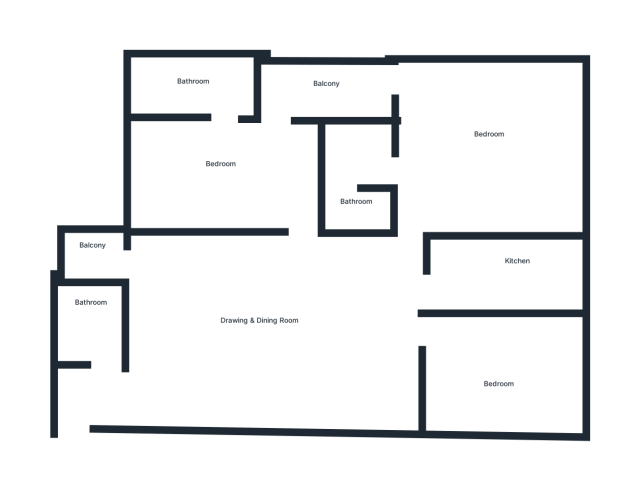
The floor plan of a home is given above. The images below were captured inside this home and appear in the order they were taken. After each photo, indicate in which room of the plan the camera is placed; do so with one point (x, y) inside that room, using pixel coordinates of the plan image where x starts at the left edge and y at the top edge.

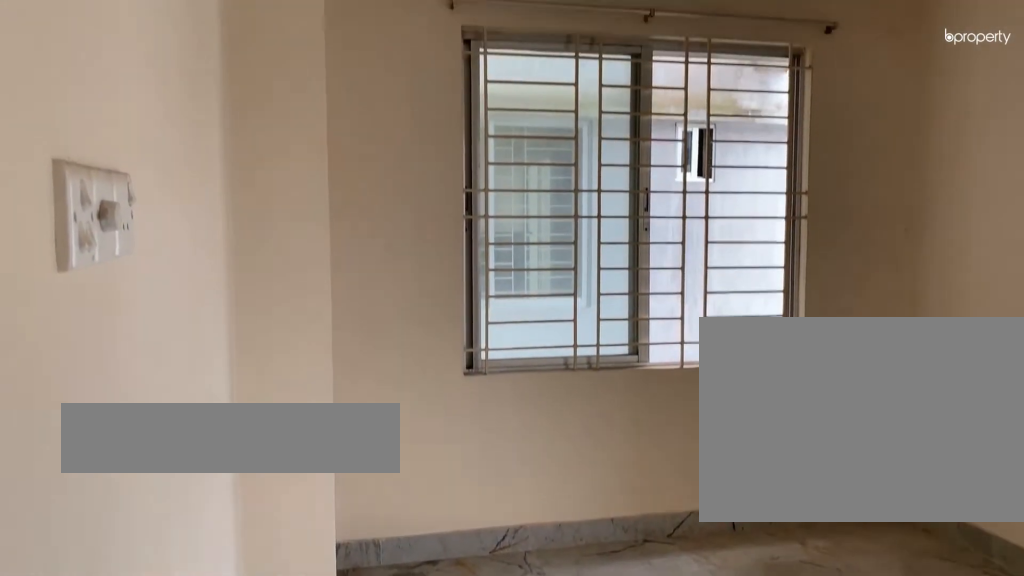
(220, 168)
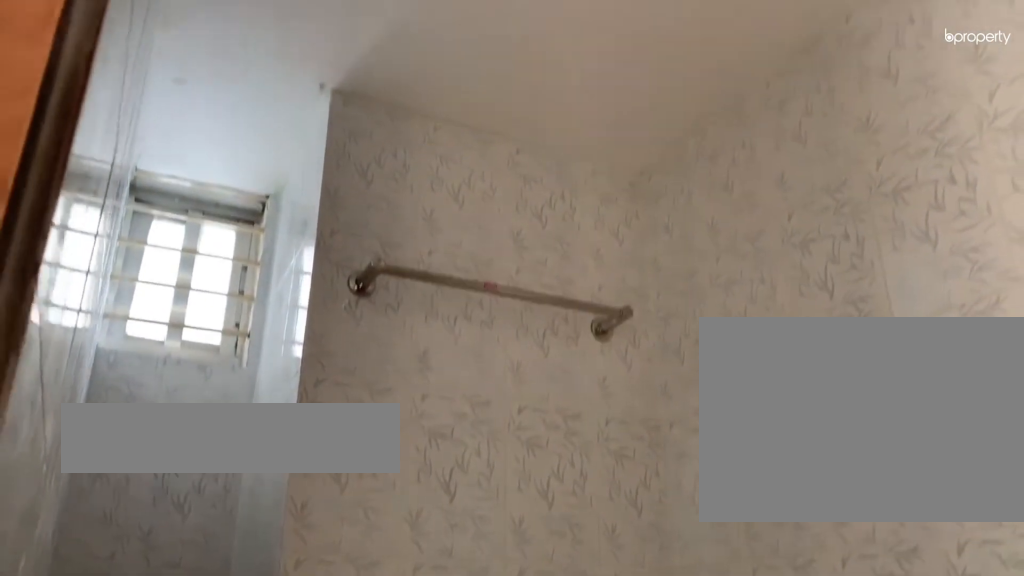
(202, 82)
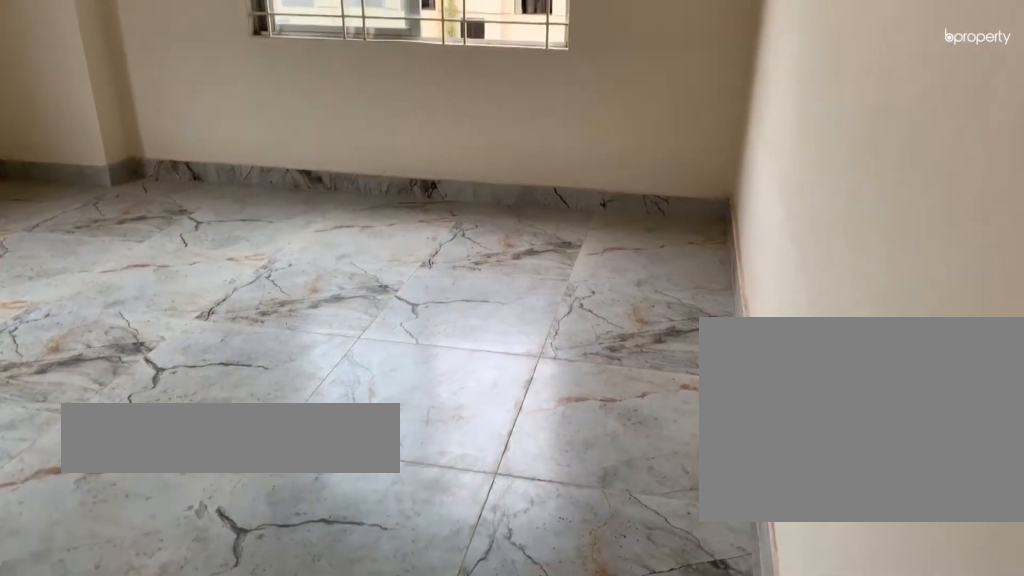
(468, 155)
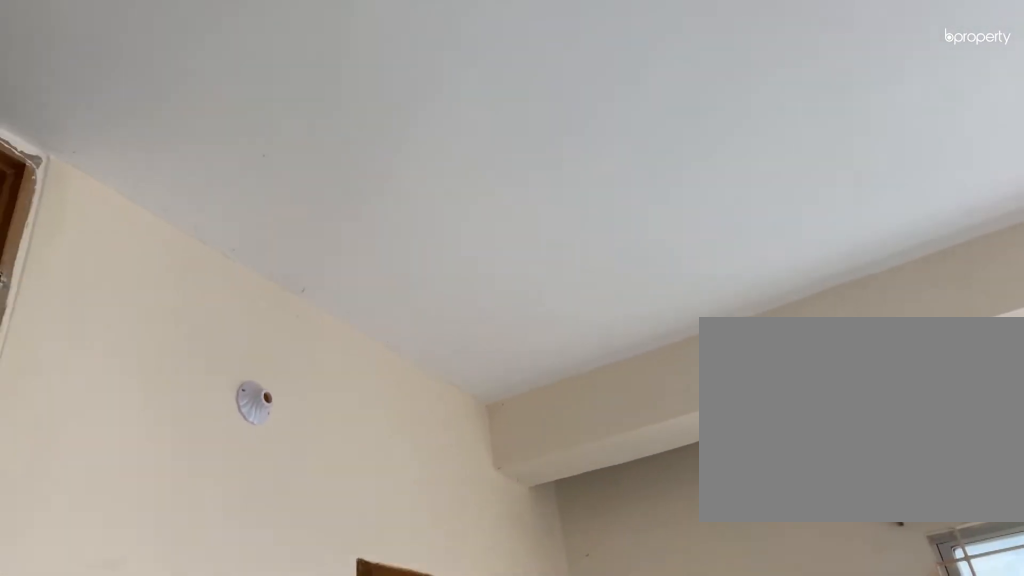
(468, 155)
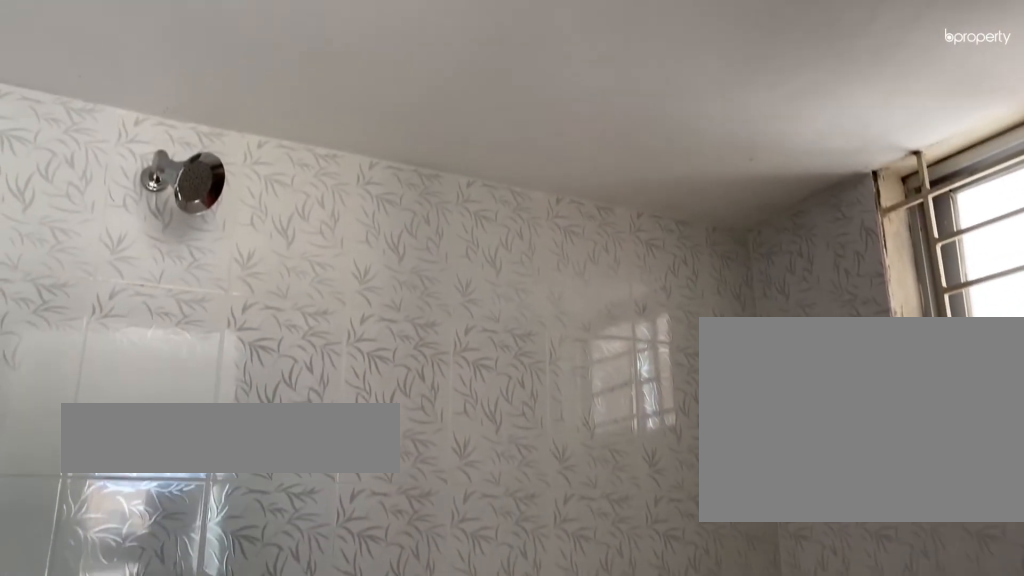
(356, 175)
